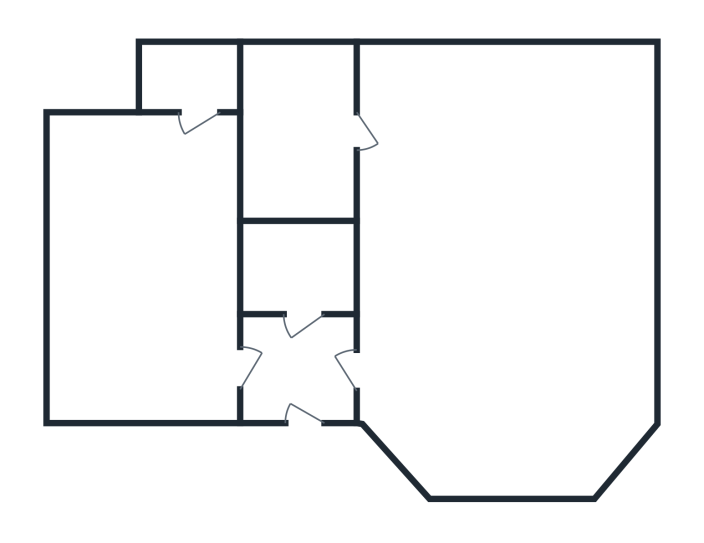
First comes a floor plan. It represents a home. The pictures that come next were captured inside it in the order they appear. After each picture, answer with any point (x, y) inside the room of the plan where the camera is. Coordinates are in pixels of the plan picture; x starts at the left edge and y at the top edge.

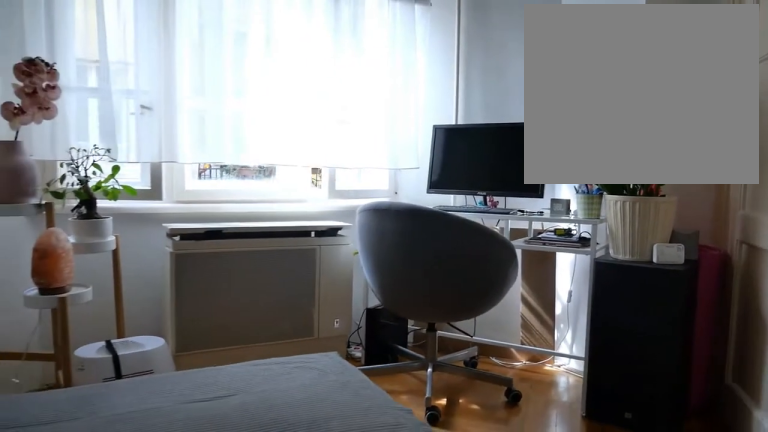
(439, 372)
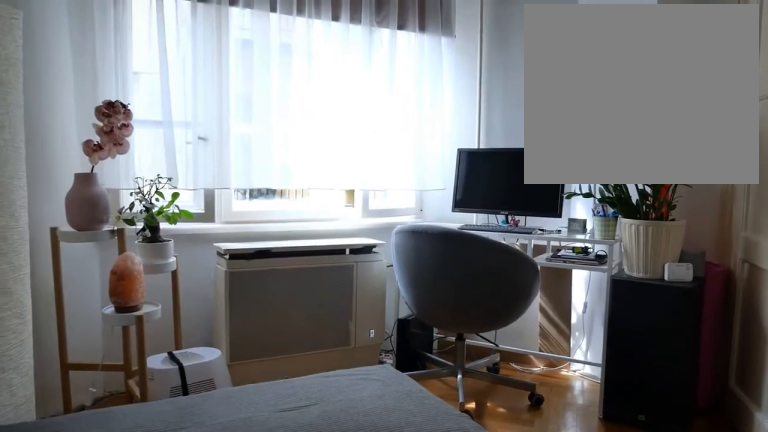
(438, 373)
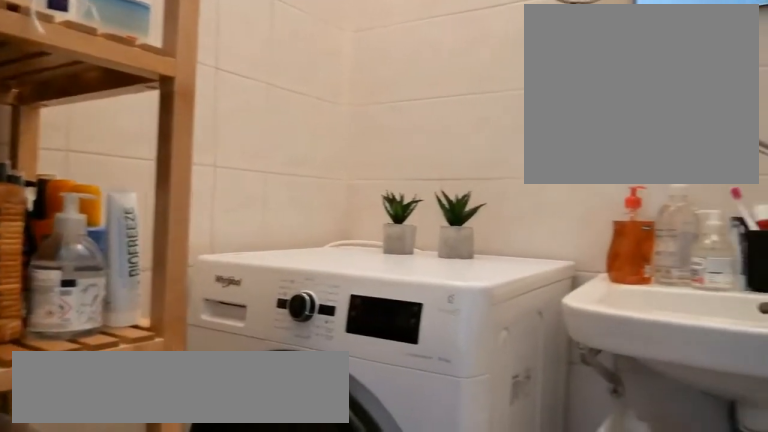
(338, 123)
